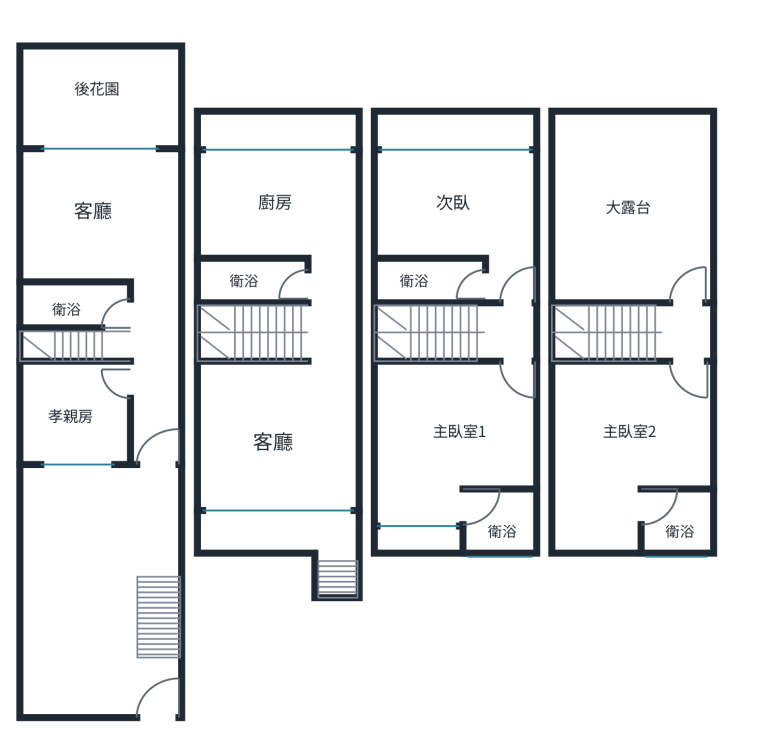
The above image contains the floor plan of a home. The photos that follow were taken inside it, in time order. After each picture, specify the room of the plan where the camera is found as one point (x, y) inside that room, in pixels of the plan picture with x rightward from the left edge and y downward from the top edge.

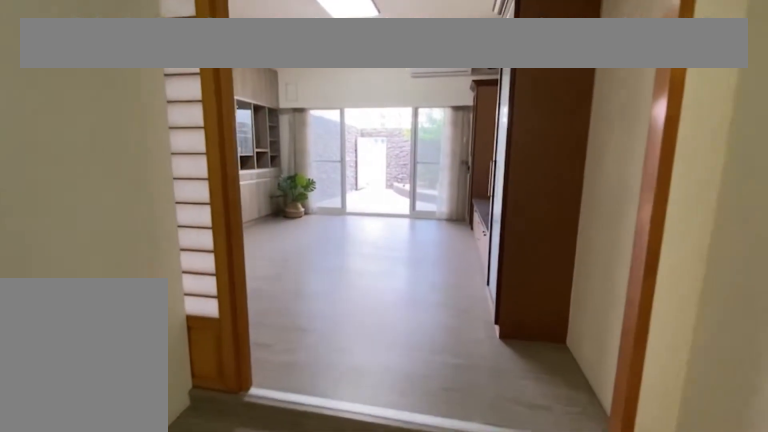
(94, 215)
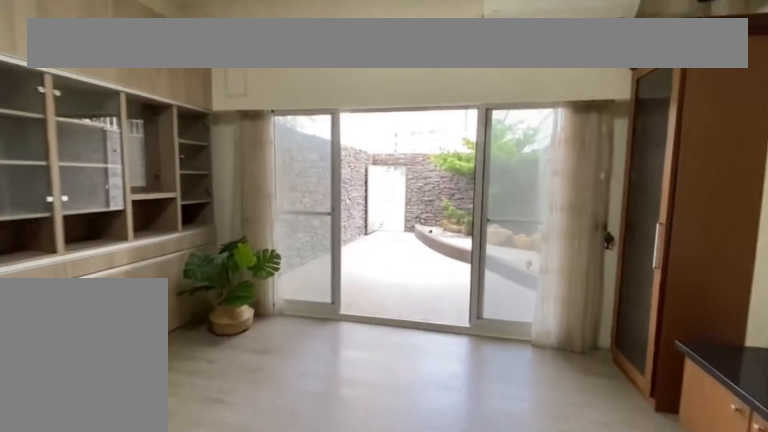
(93, 214)
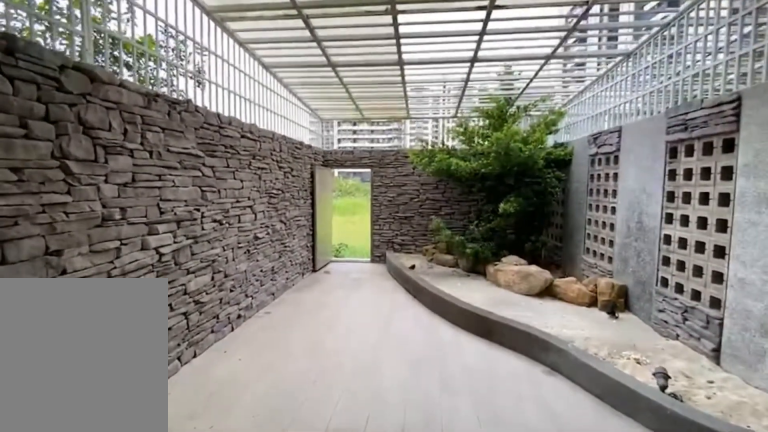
(82, 116)
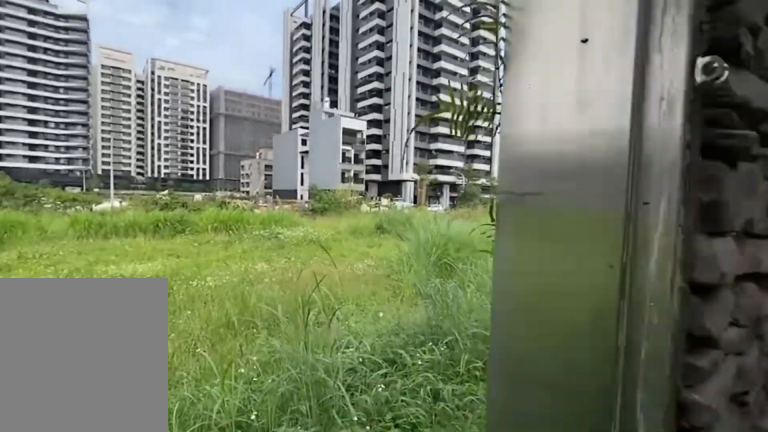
(83, 117)
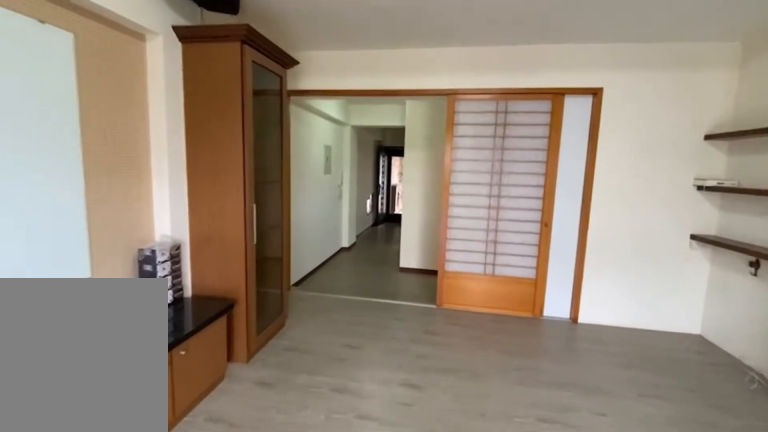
(80, 232)
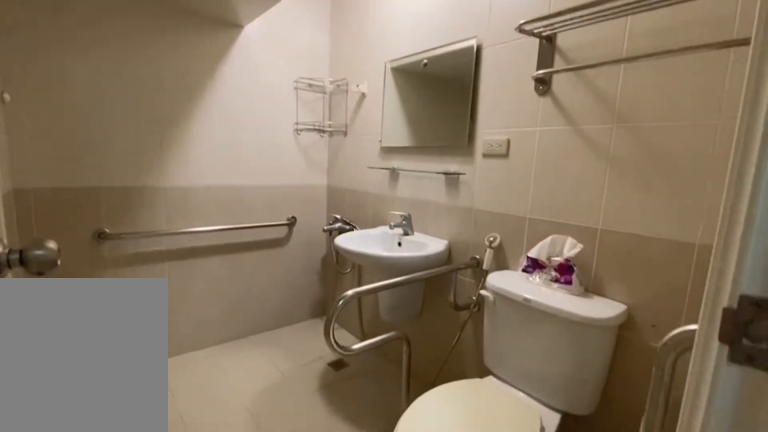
(81, 292)
